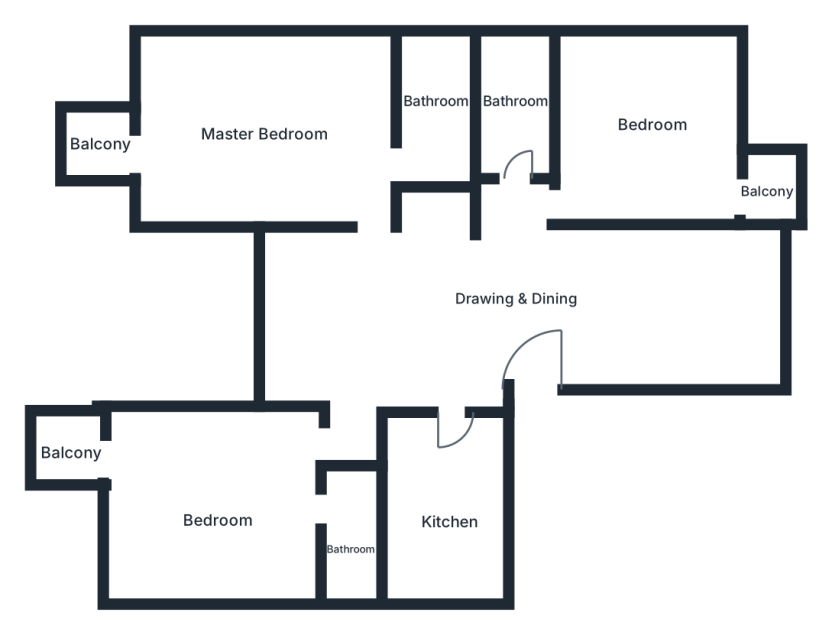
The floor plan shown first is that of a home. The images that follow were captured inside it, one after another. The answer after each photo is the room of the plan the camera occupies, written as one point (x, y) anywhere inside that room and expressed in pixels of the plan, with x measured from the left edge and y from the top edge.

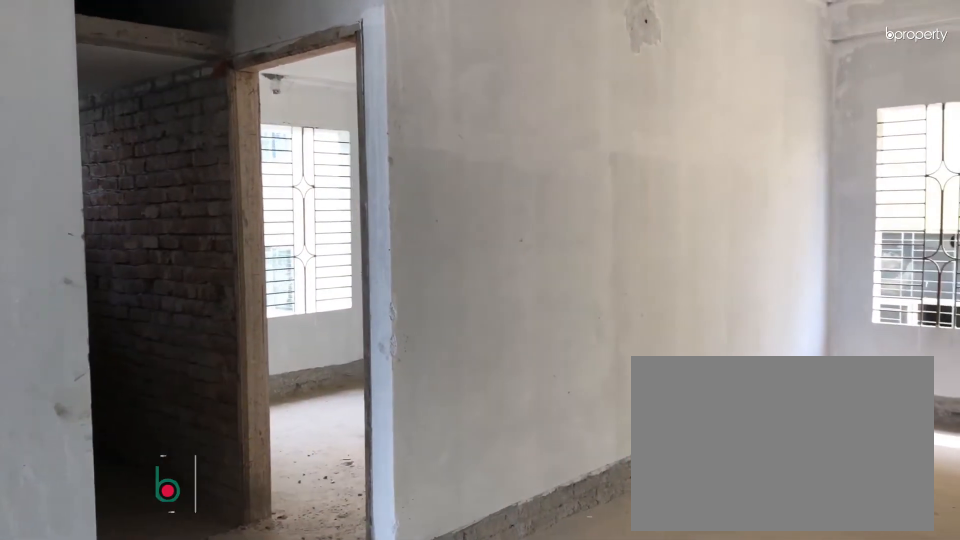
(670, 308)
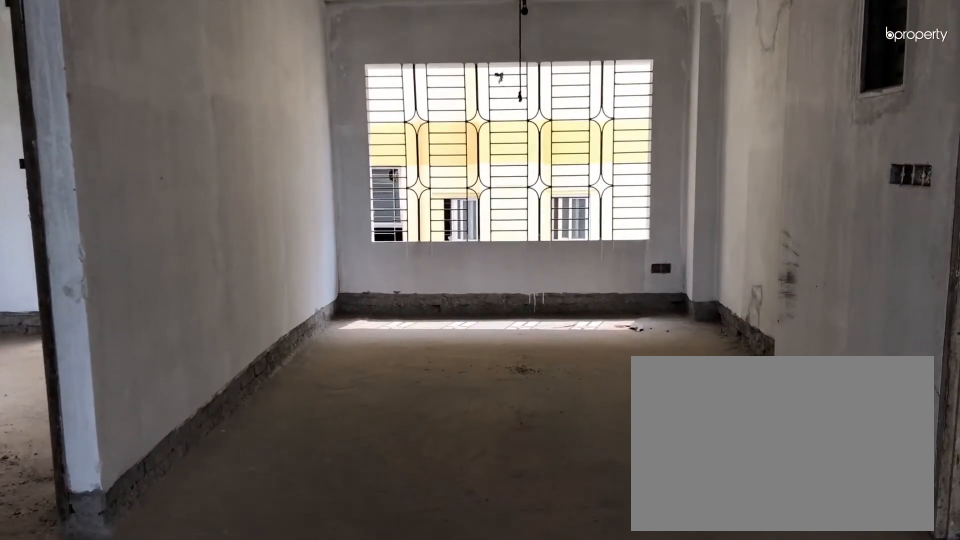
(670, 308)
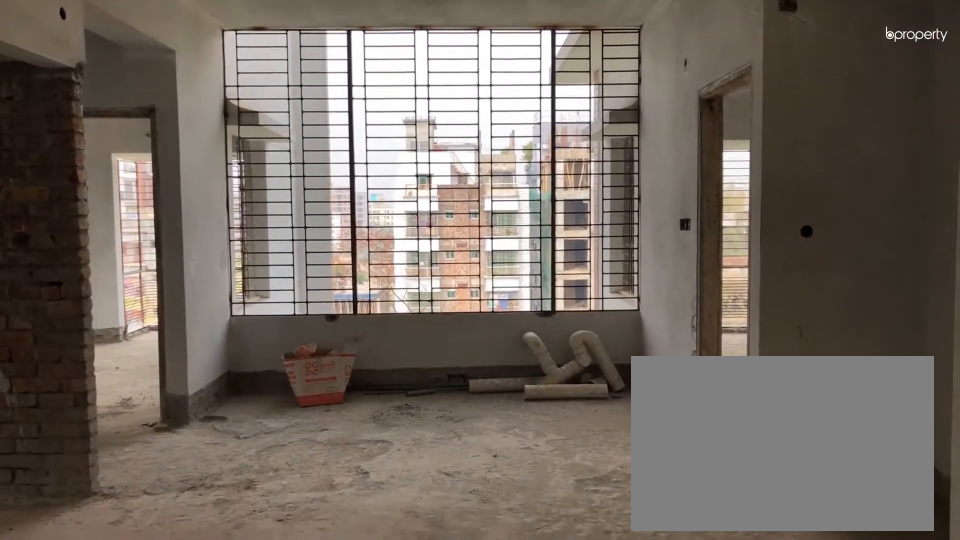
(377, 315)
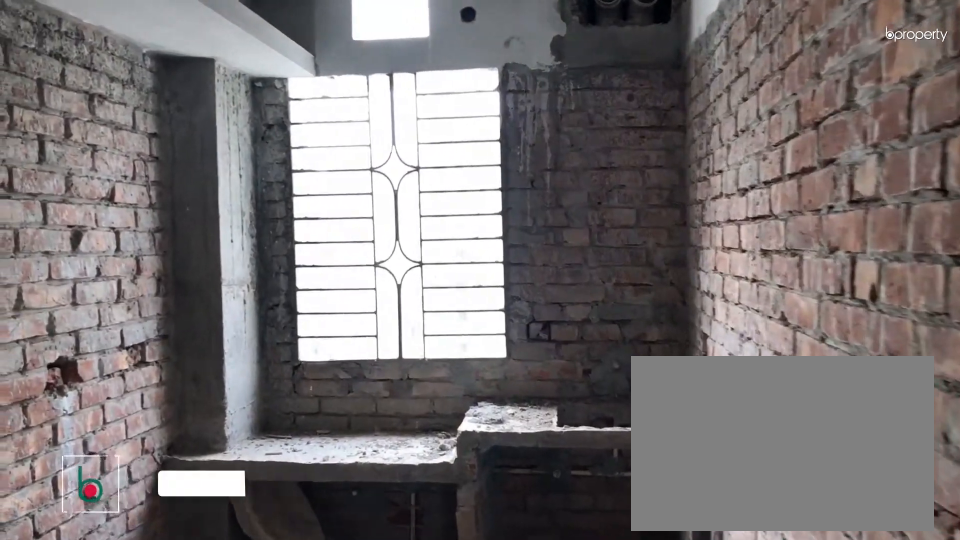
(442, 493)
